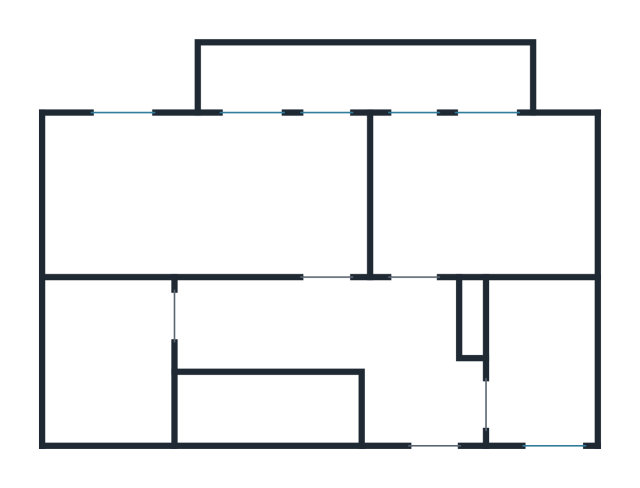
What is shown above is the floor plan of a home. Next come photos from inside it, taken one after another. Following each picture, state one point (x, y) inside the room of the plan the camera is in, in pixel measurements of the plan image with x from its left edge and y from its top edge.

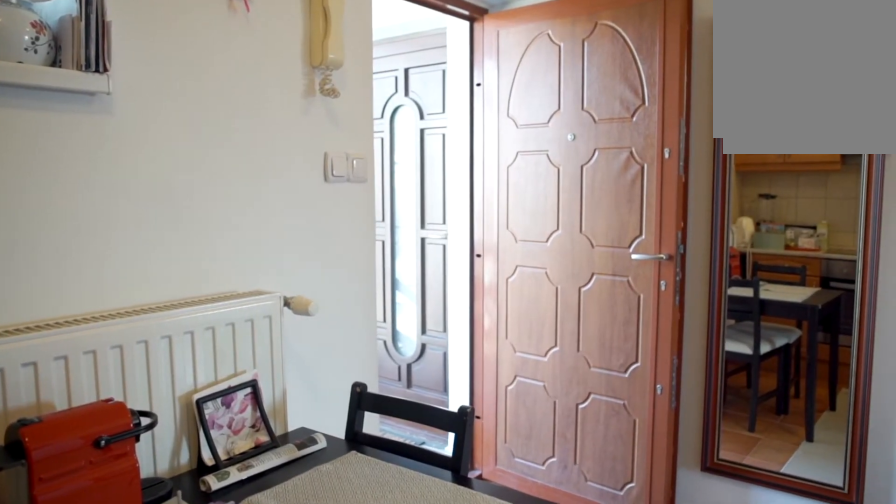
(450, 406)
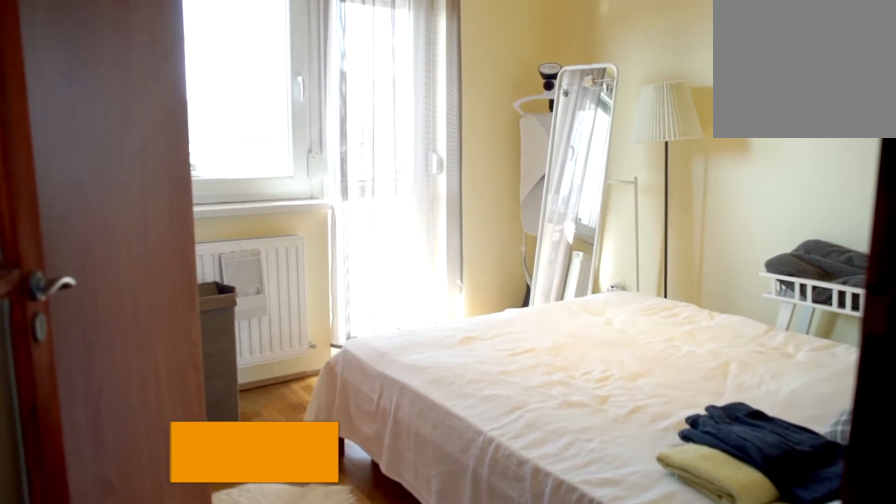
(475, 193)
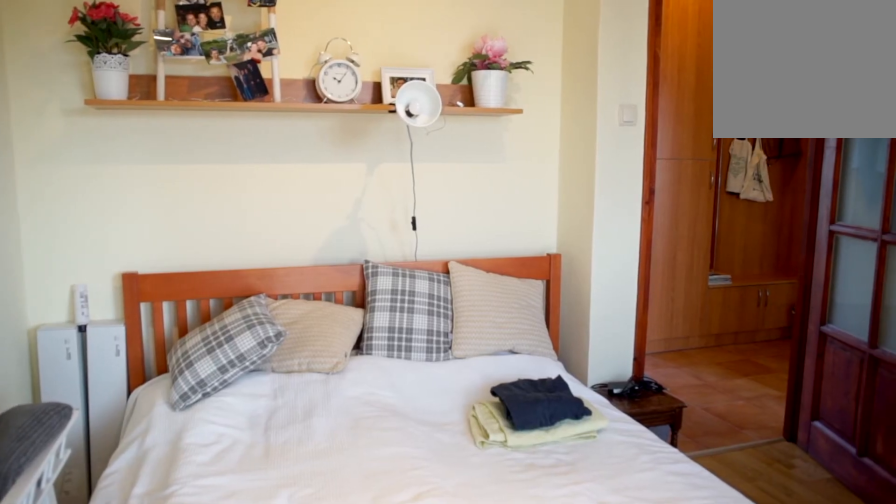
(475, 193)
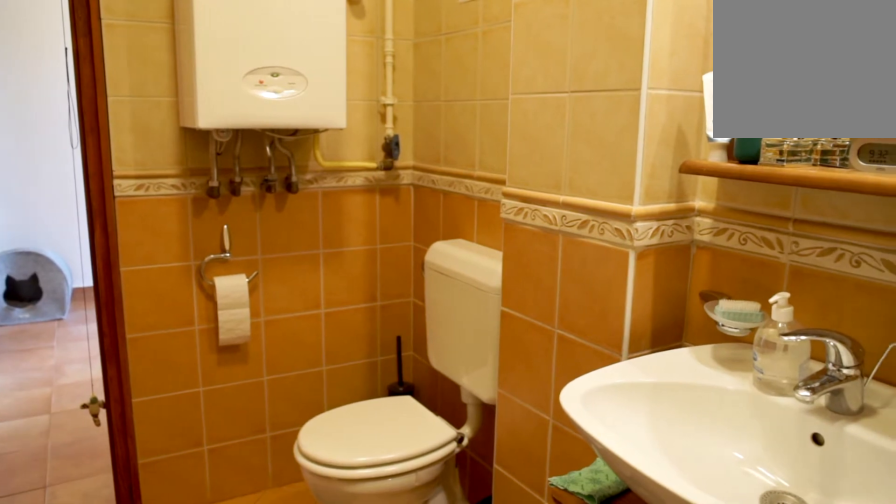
(106, 334)
